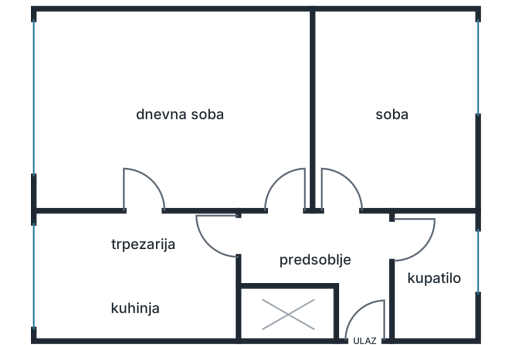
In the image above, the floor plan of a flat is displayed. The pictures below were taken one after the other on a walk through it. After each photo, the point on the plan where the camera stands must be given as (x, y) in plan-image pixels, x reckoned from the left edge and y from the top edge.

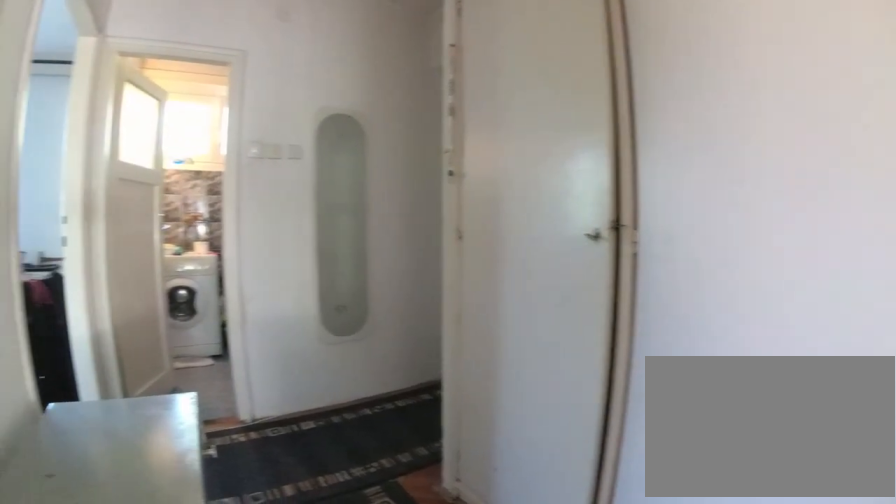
(270, 218)
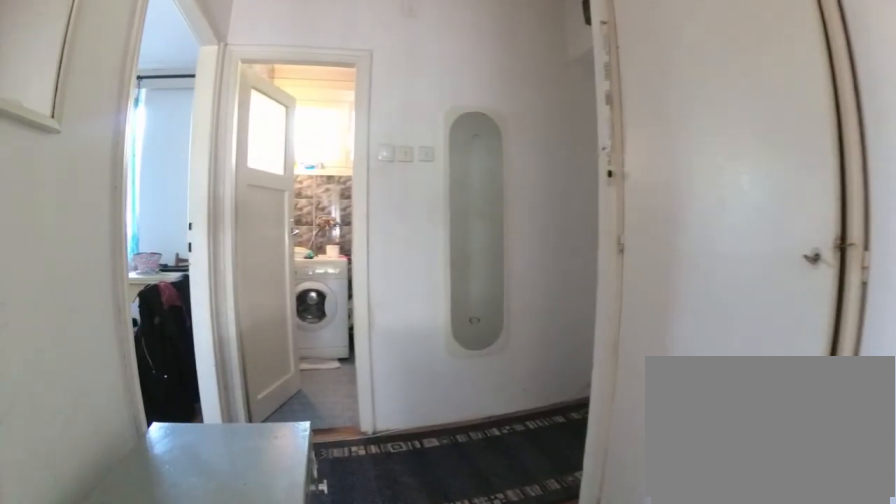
(269, 235)
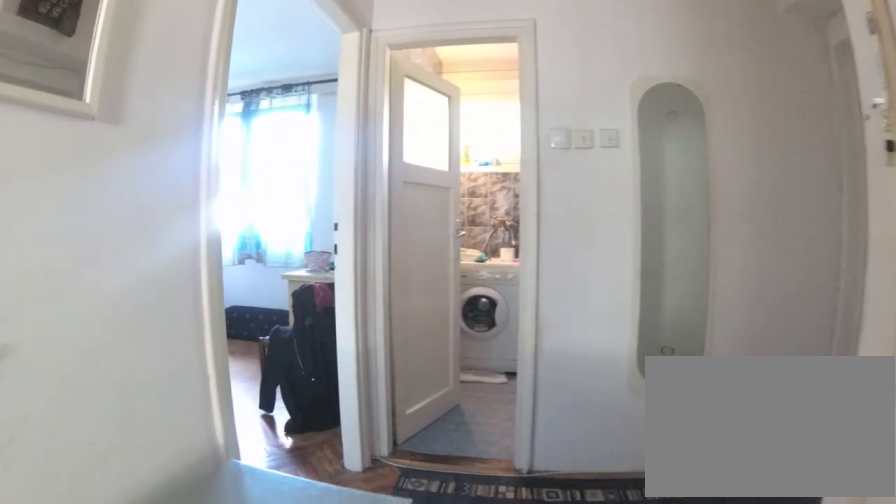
(285, 253)
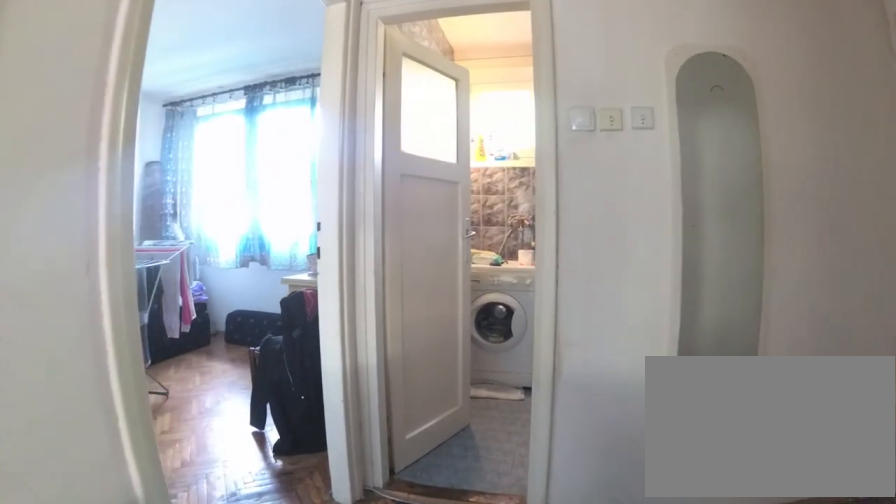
(301, 254)
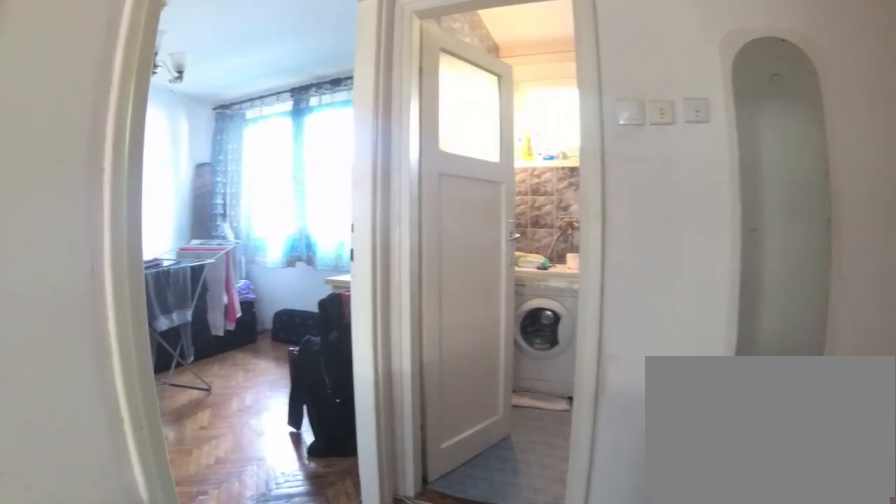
(306, 254)
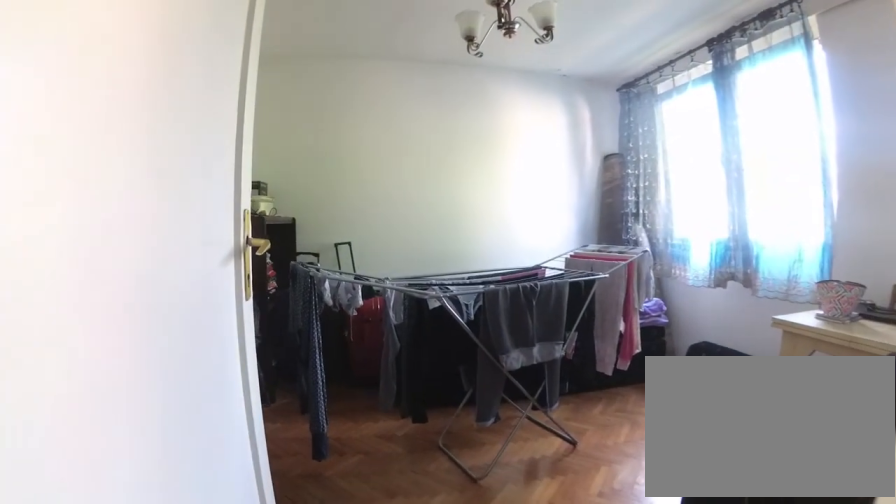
(341, 238)
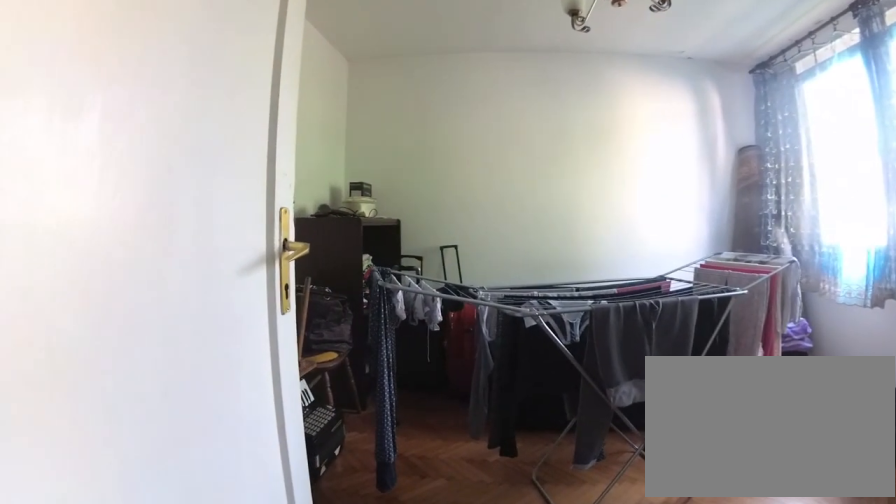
(340, 222)
